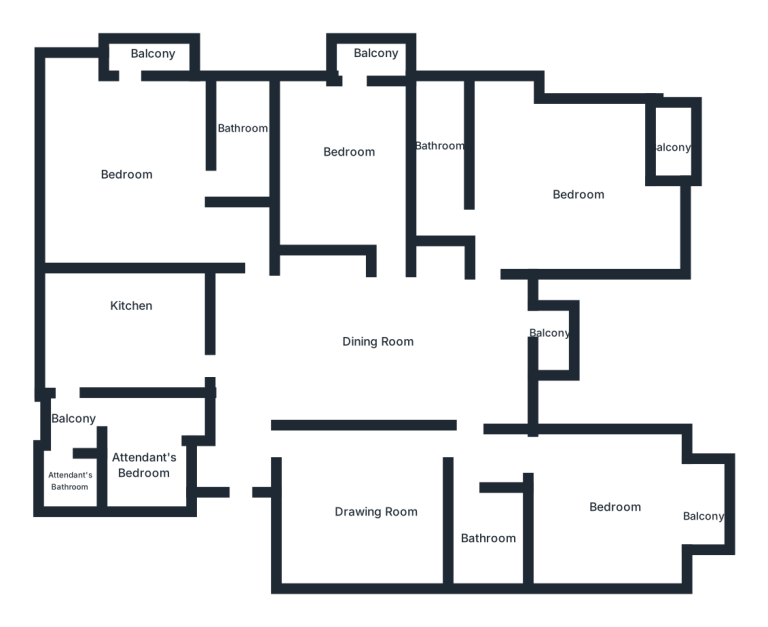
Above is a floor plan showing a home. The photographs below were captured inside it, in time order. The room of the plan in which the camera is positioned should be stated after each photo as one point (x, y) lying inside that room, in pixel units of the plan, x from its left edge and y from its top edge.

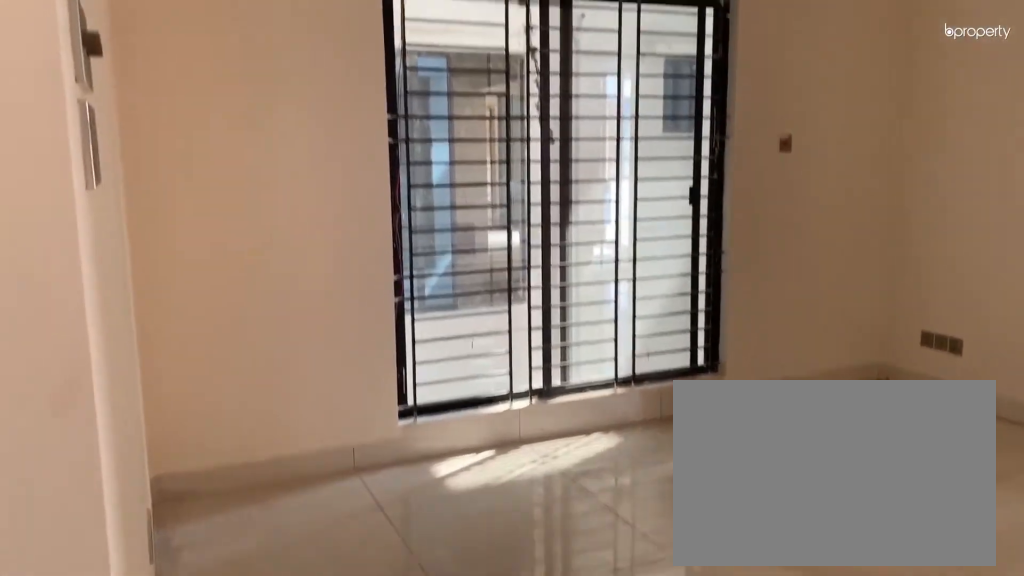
(378, 511)
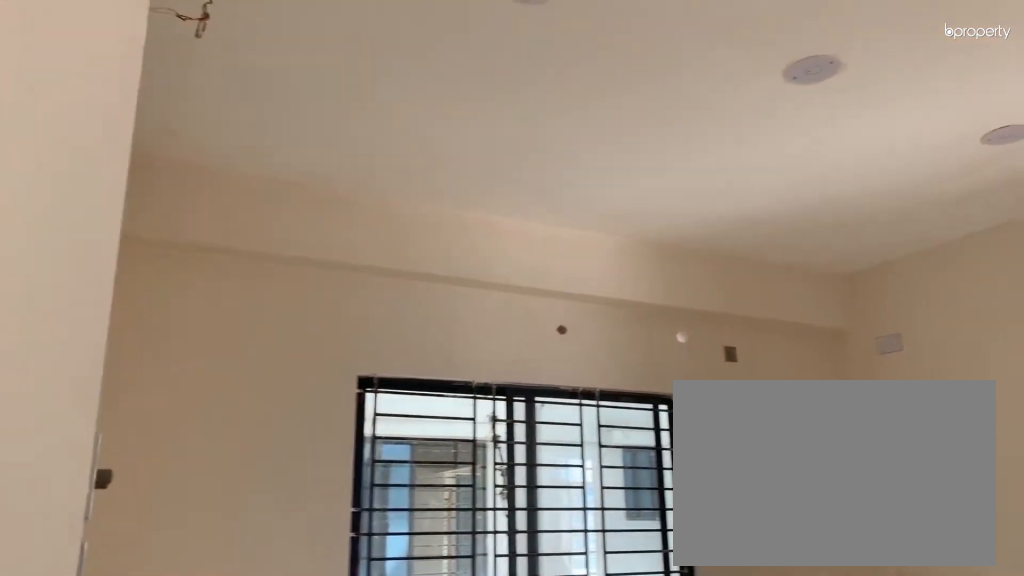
(378, 511)
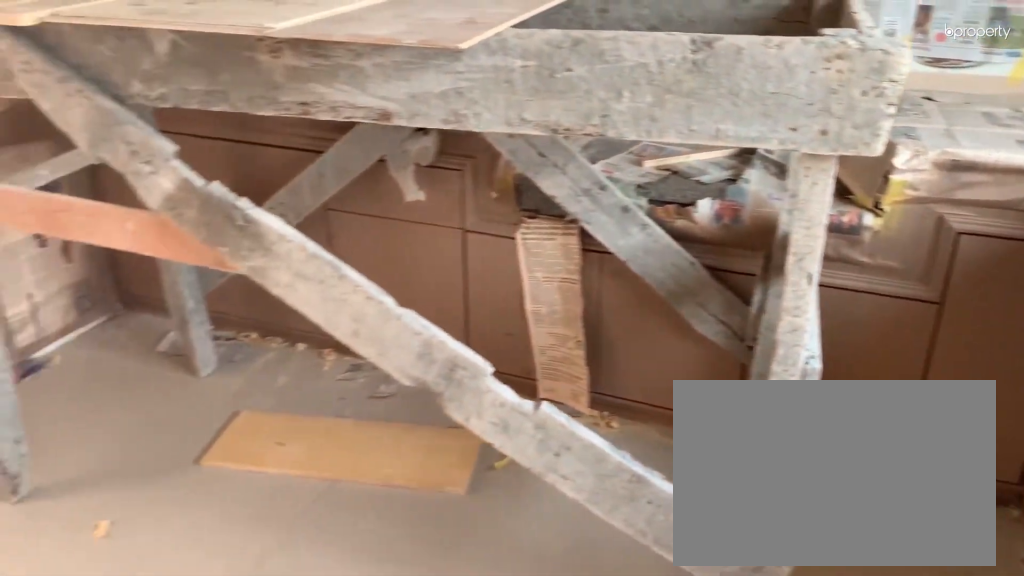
(127, 323)
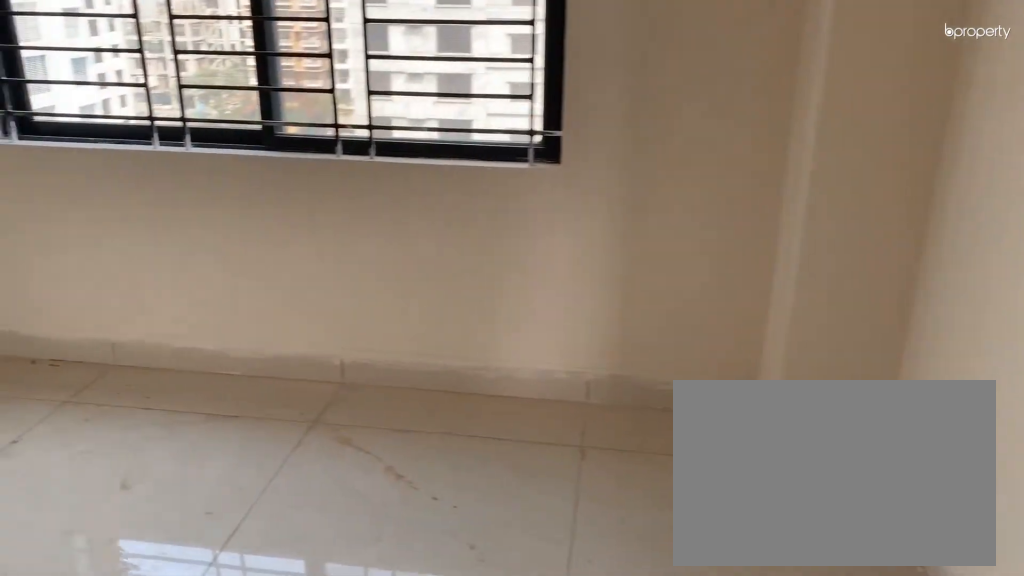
(134, 176)
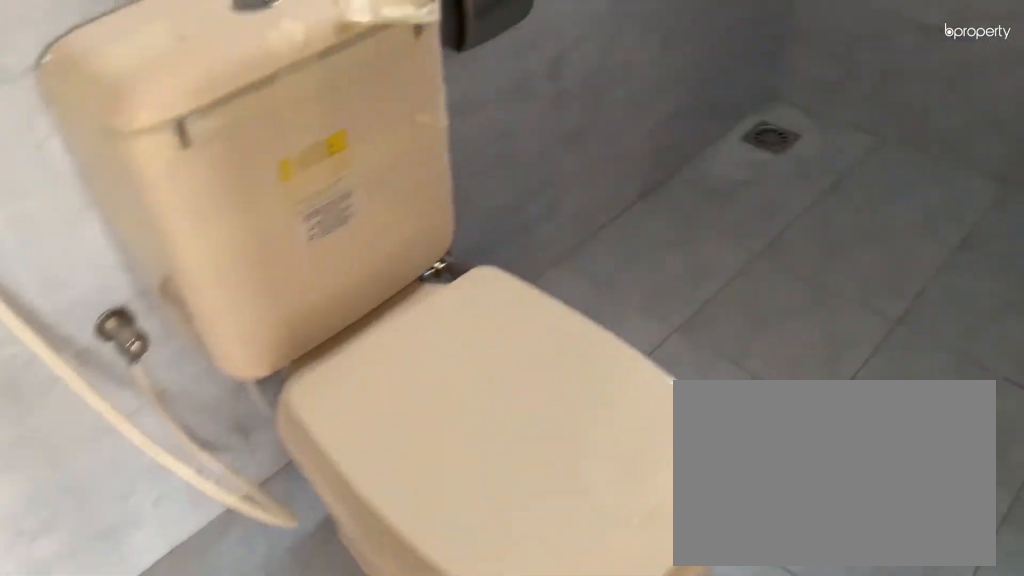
(234, 152)
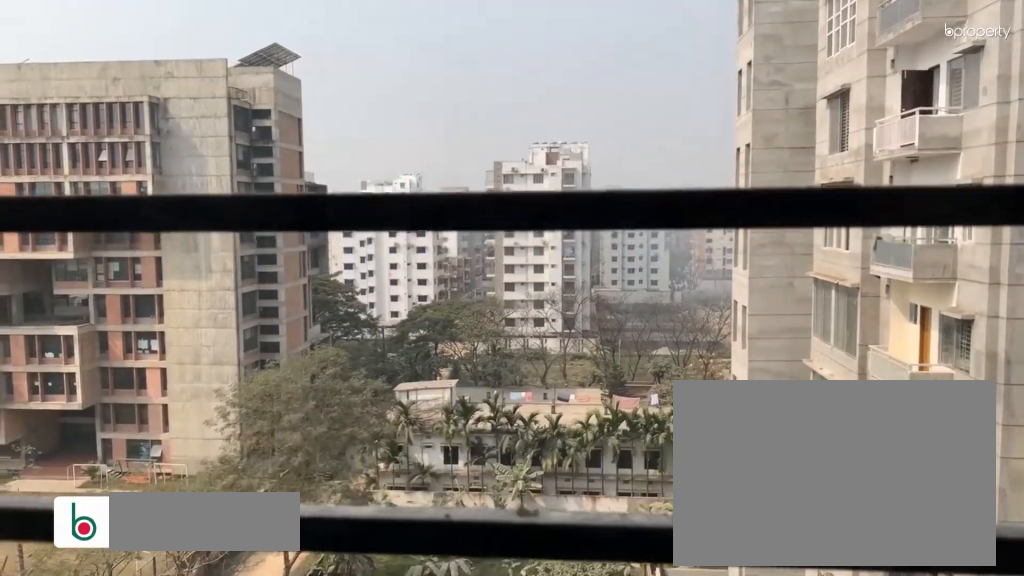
(140, 66)
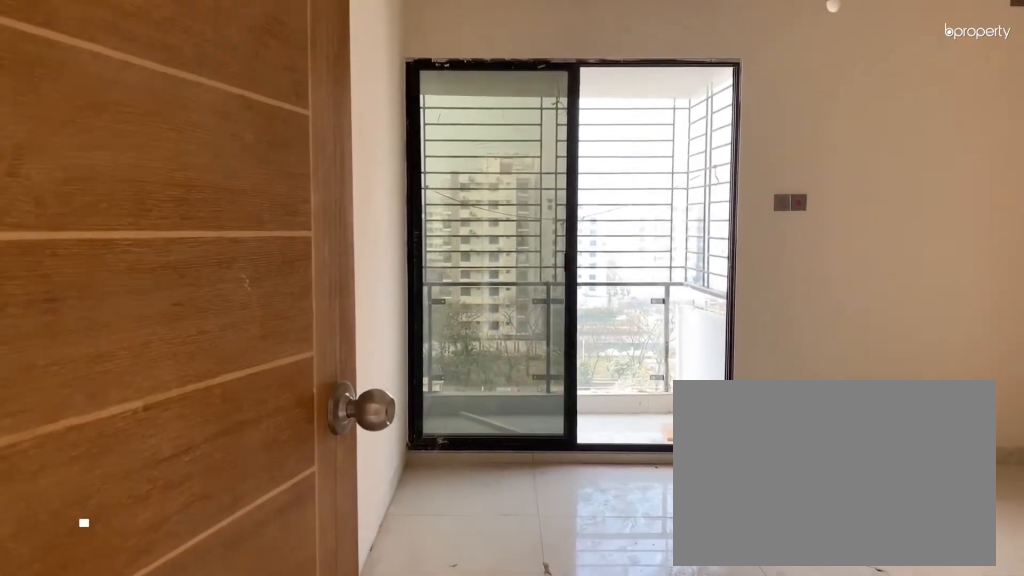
(378, 251)
